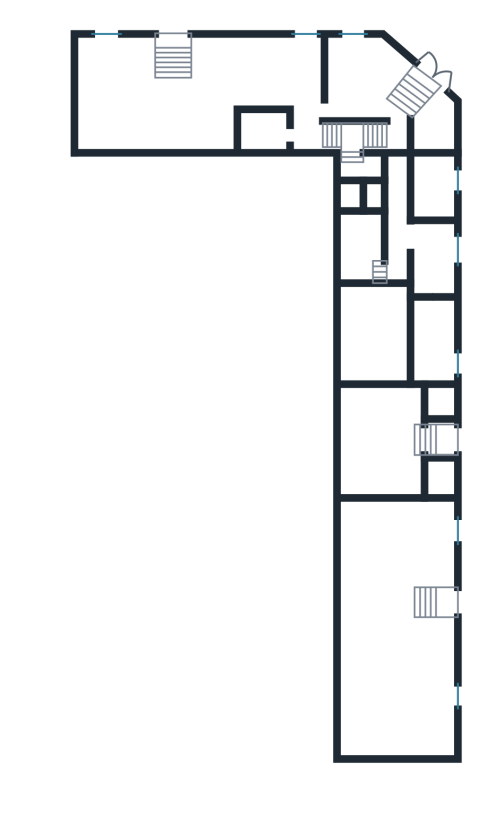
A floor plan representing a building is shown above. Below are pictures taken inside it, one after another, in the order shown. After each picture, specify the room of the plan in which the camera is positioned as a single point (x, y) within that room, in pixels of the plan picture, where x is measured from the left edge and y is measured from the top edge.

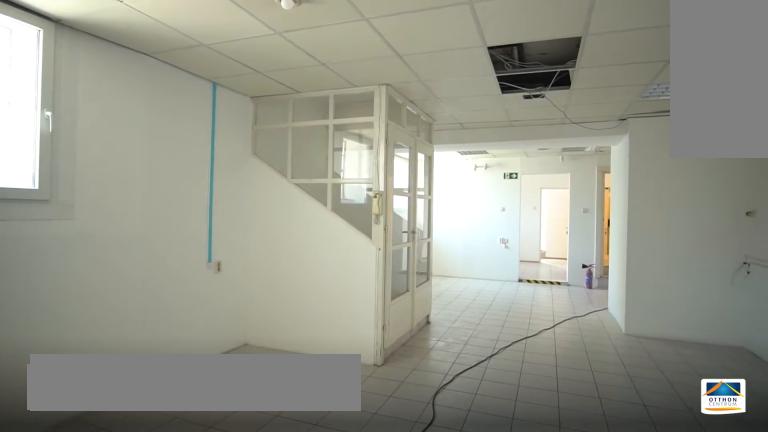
(184, 110)
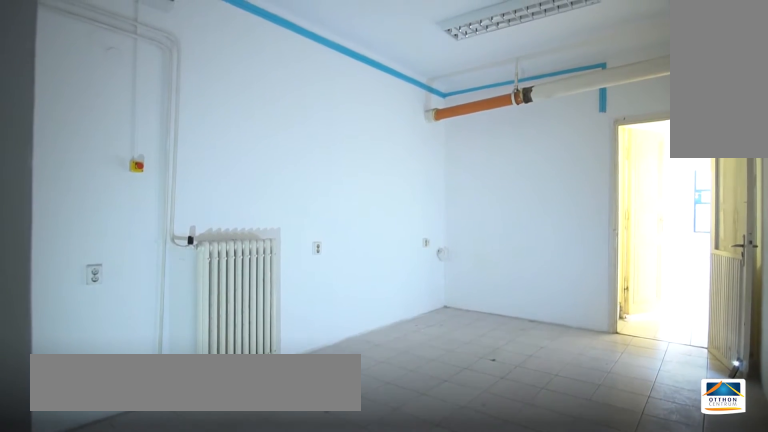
(381, 330)
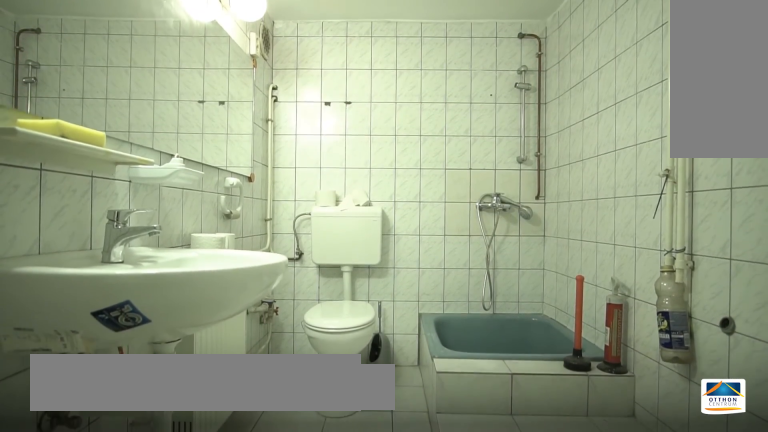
(362, 248)
